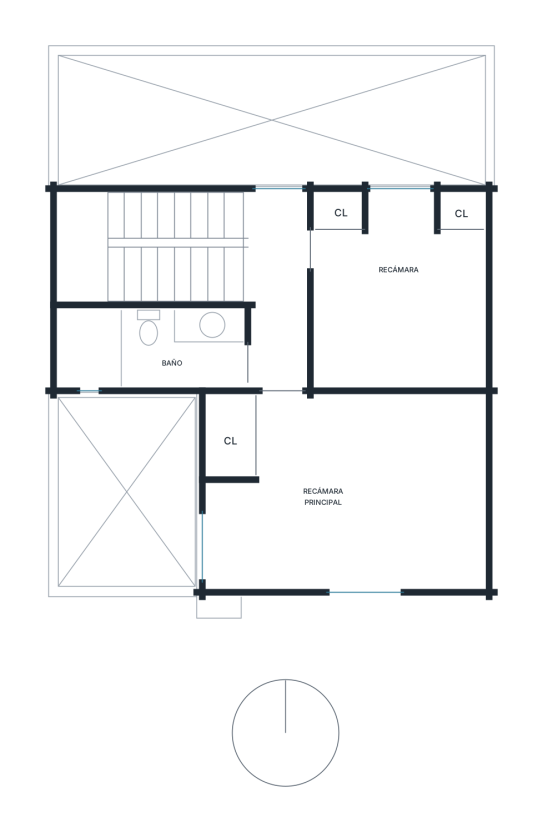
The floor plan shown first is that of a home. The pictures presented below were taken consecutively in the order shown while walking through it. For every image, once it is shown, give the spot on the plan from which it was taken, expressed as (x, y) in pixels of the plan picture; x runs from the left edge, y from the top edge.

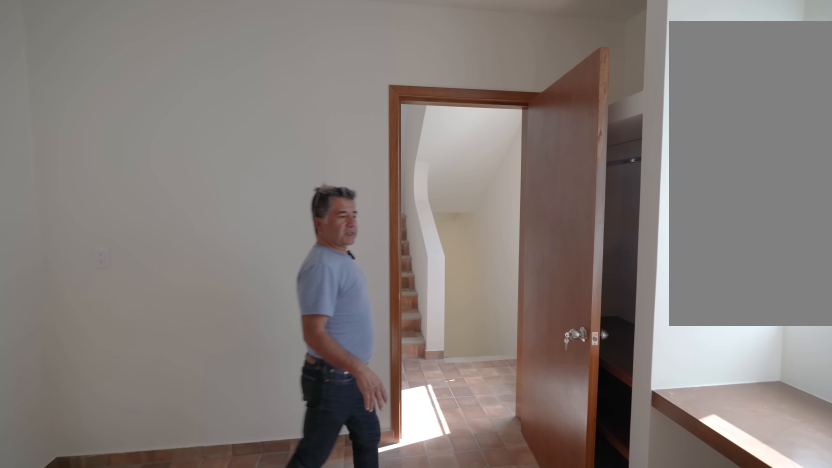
(401, 310)
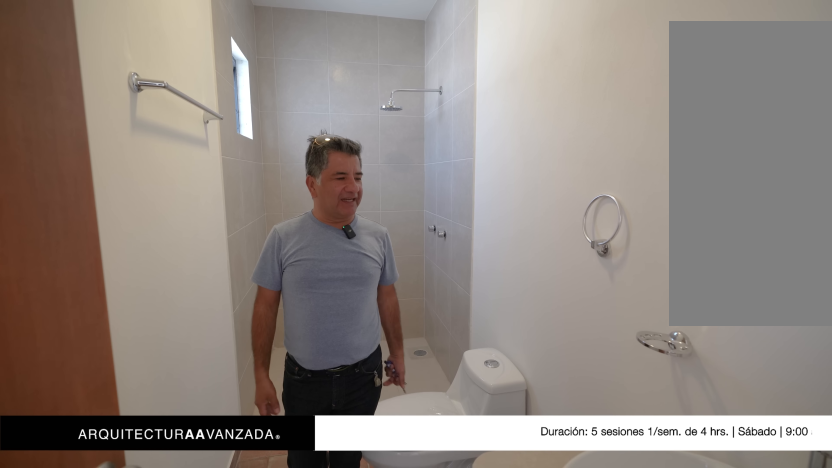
(215, 360)
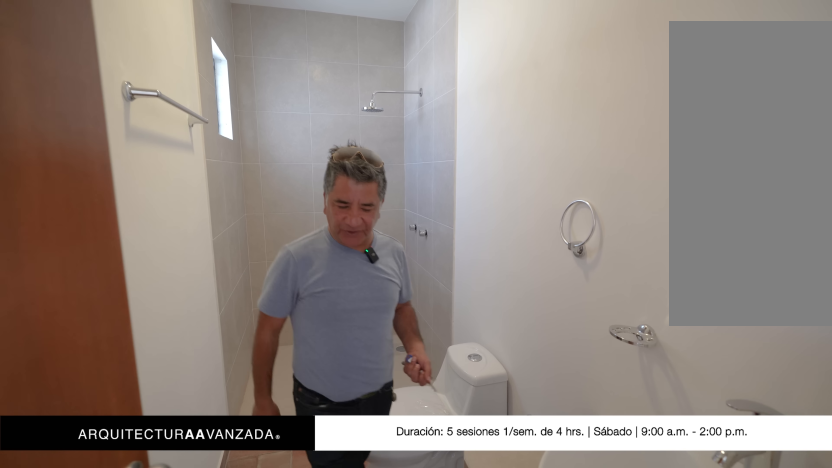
(215, 360)
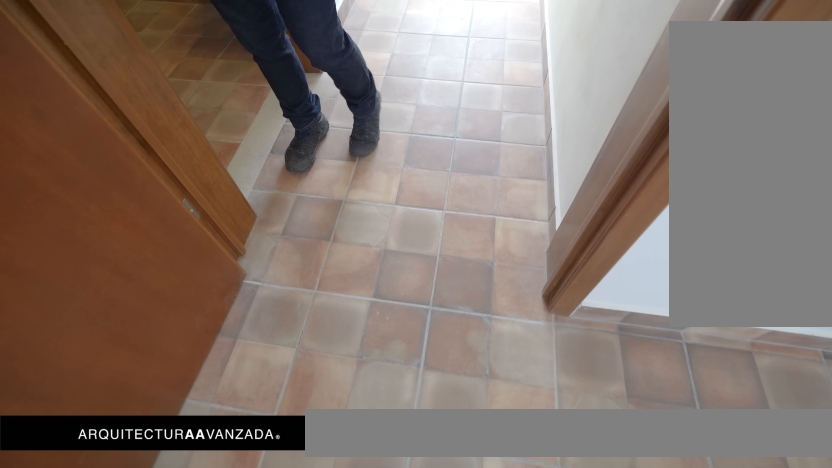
(282, 358)
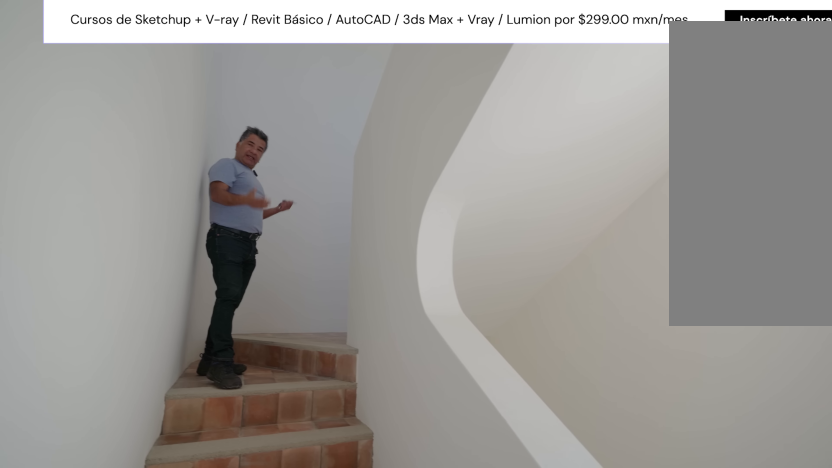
(266, 271)
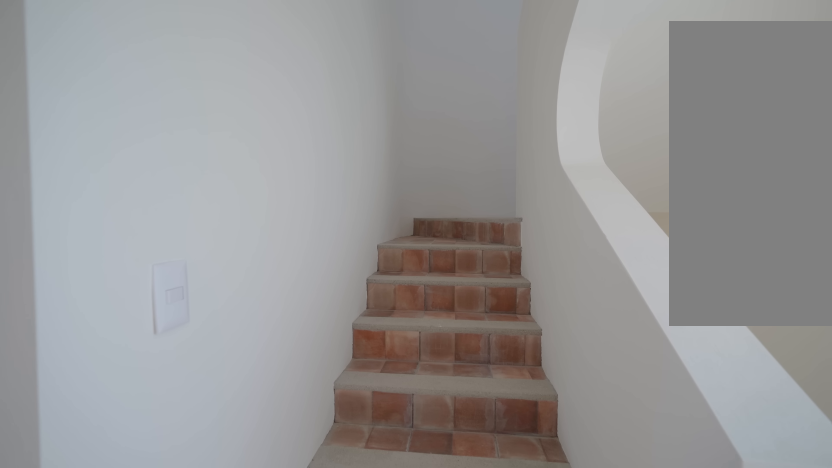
(234, 274)
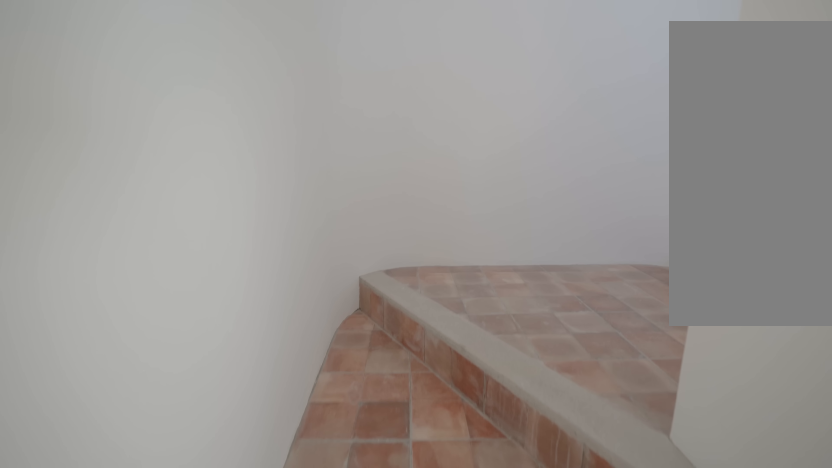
(235, 274)
